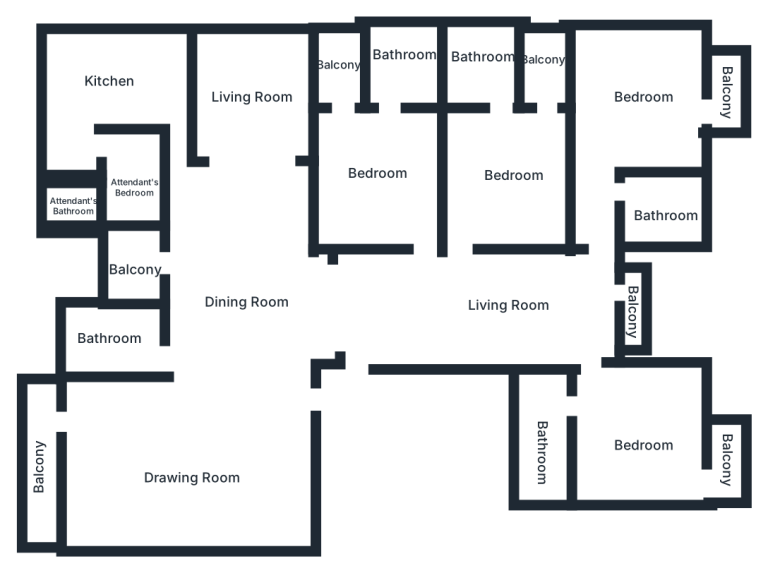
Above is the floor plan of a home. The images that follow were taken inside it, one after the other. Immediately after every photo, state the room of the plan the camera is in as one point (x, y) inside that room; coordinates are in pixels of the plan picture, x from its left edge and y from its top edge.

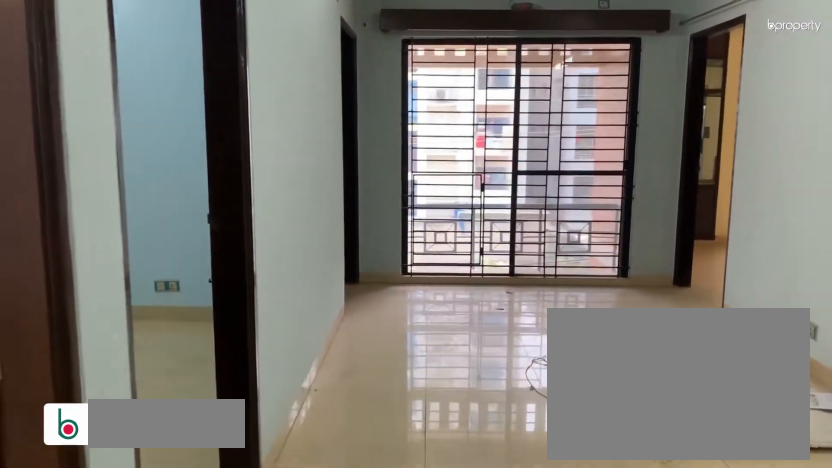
(471, 304)
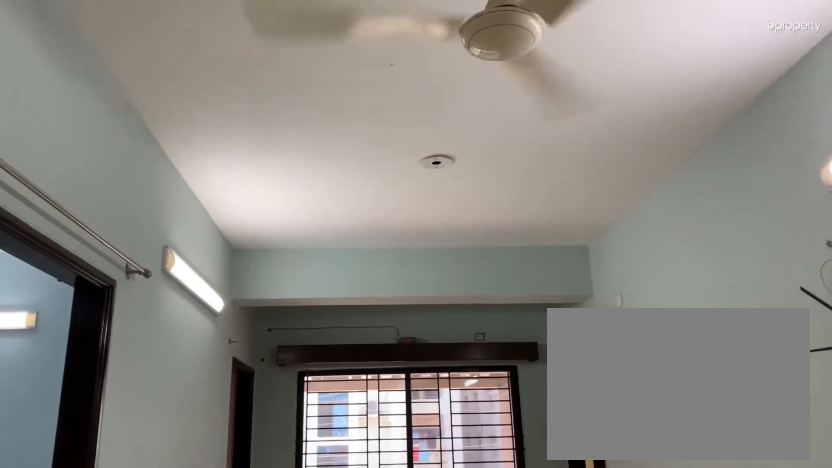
(429, 304)
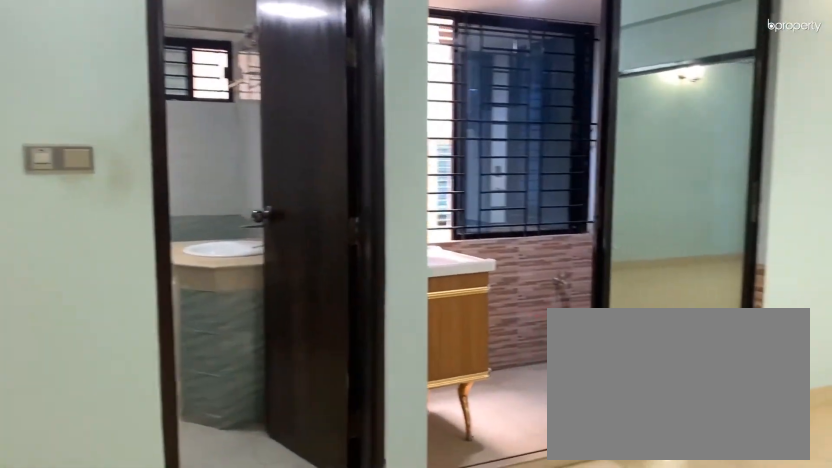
(236, 284)
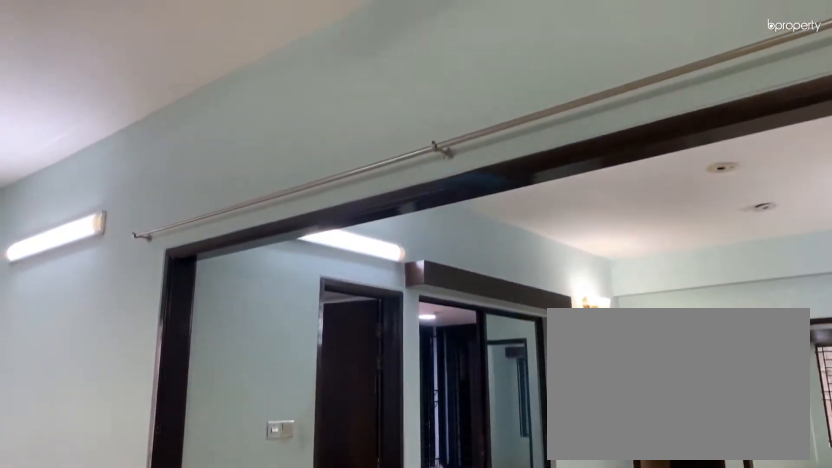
(191, 458)
